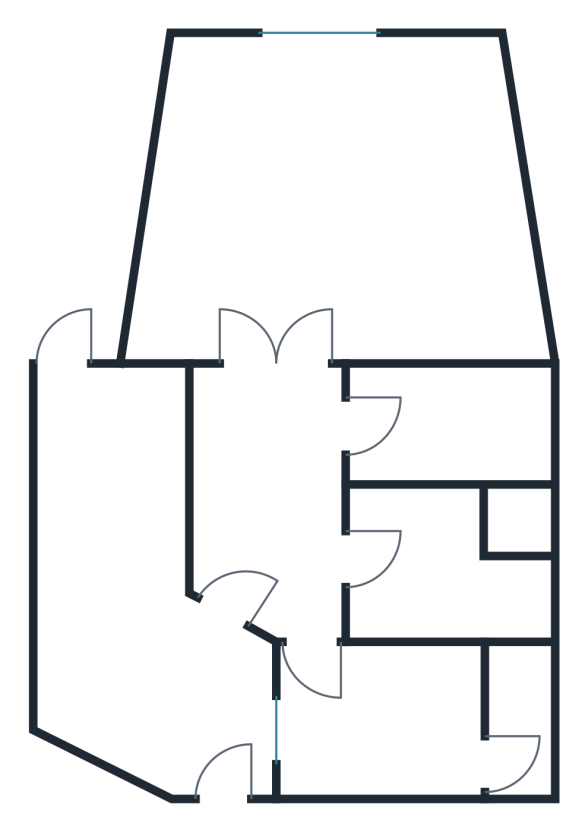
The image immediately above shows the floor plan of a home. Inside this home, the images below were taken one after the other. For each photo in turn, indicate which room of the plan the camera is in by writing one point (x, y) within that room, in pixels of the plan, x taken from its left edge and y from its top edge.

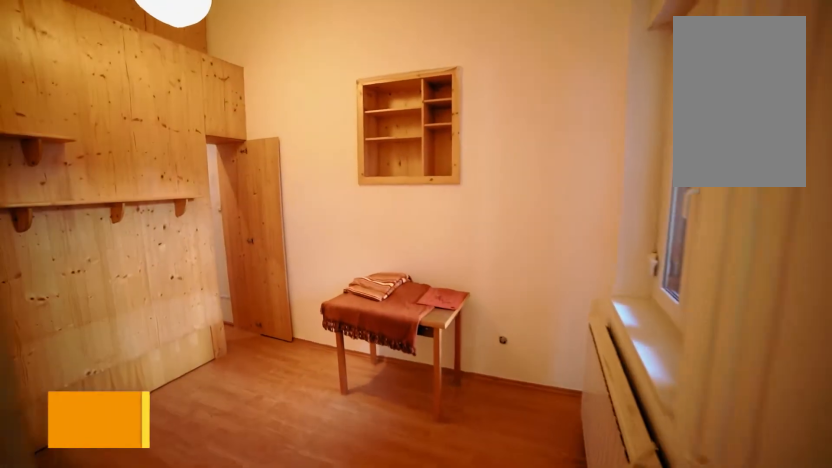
(321, 662)
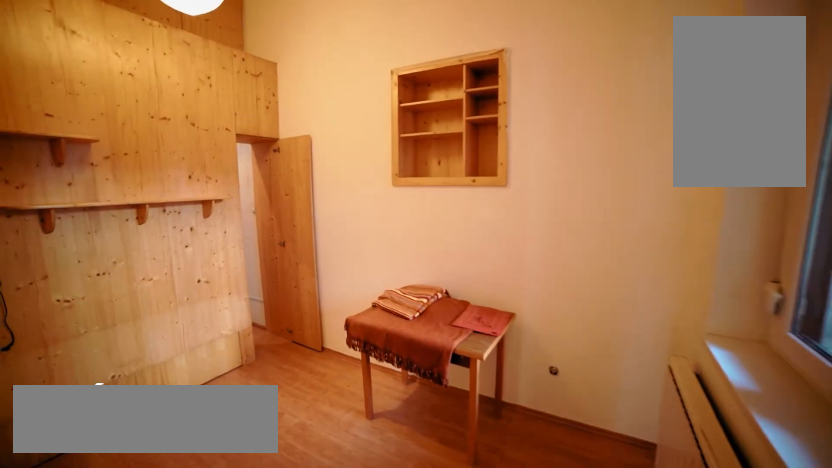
(323, 713)
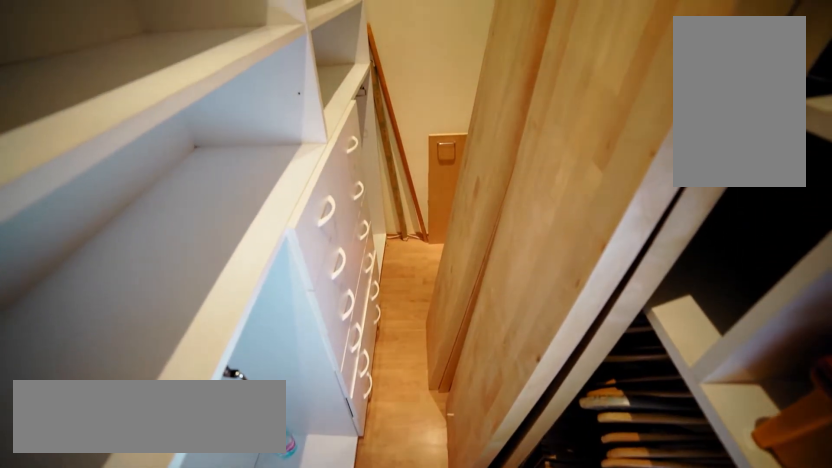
(520, 675)
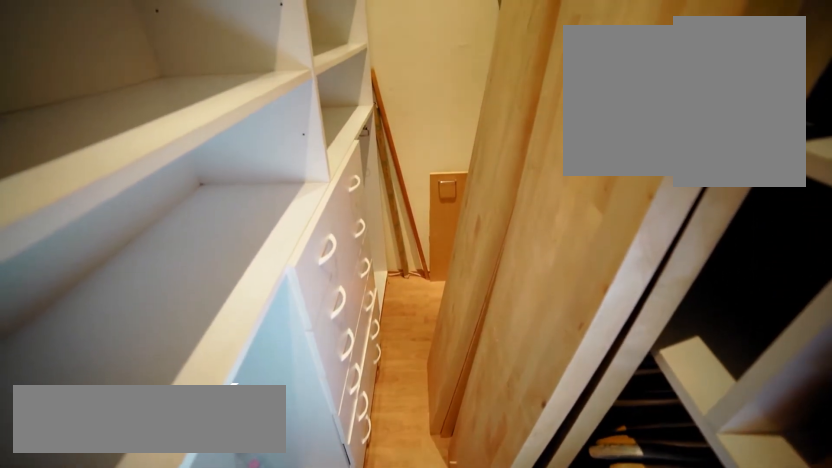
(520, 675)
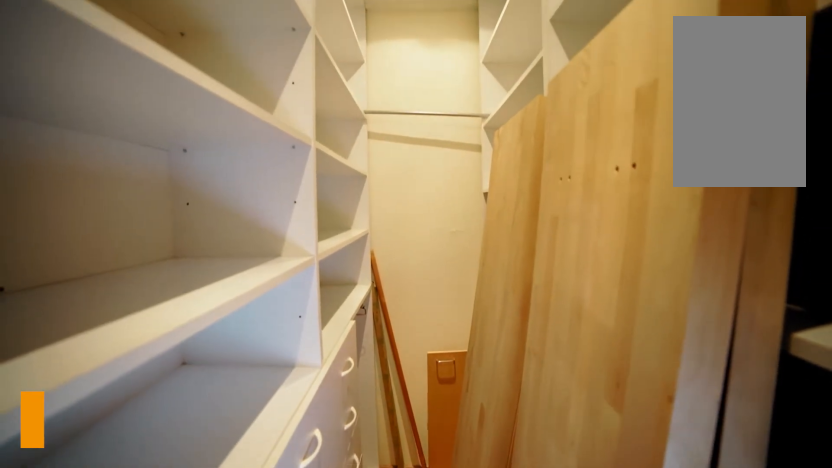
(520, 675)
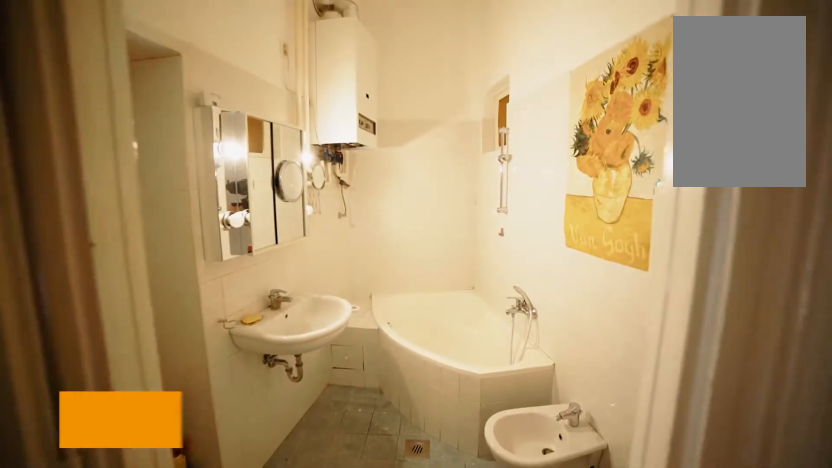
(354, 425)
